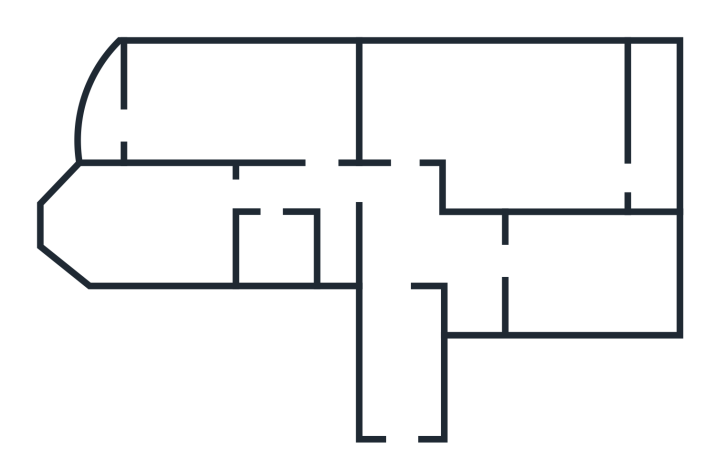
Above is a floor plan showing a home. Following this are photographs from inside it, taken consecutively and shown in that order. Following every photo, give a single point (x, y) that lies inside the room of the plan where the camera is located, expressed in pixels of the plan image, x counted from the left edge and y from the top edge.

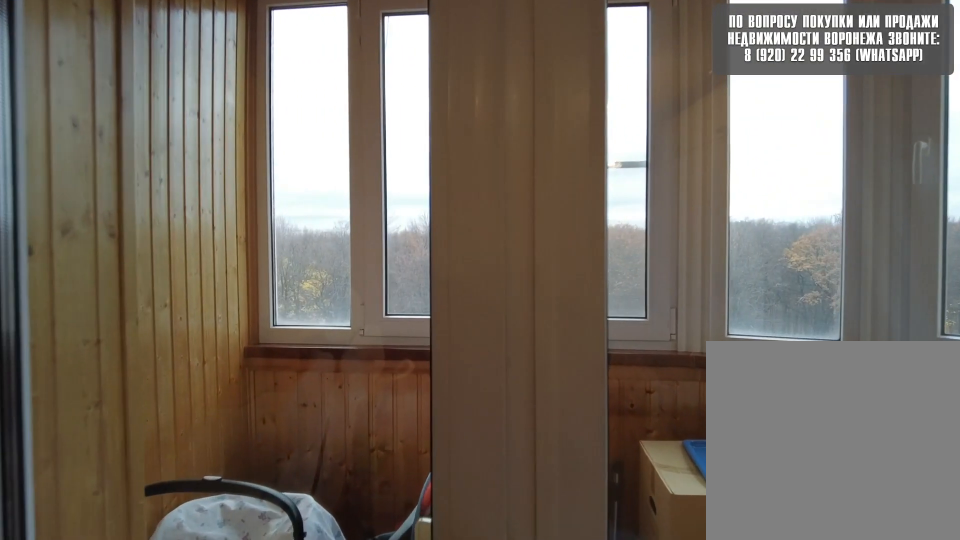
(171, 114)
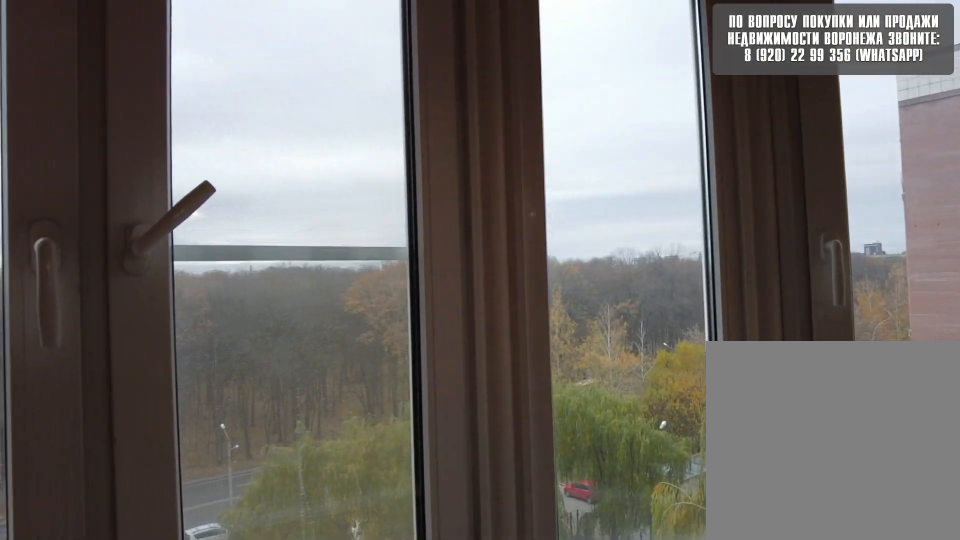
(109, 117)
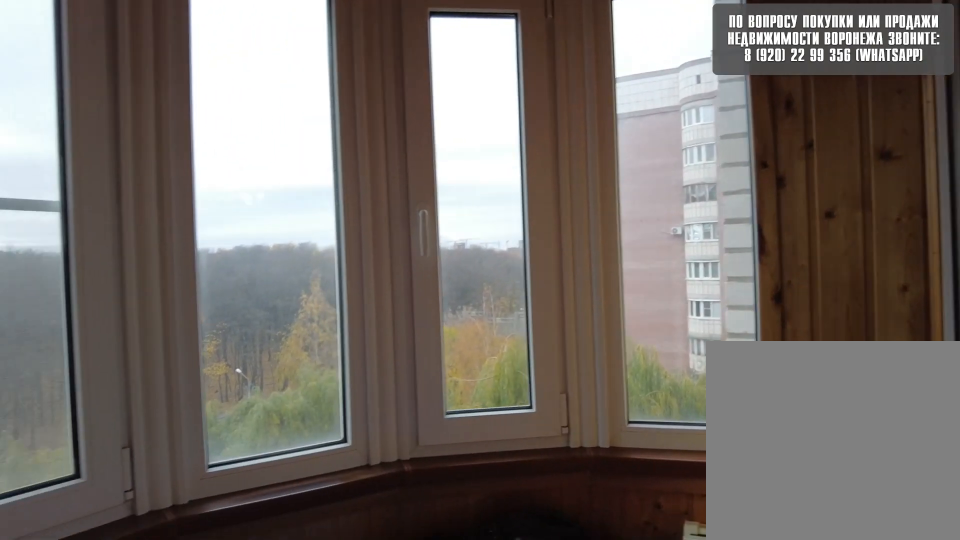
(109, 117)
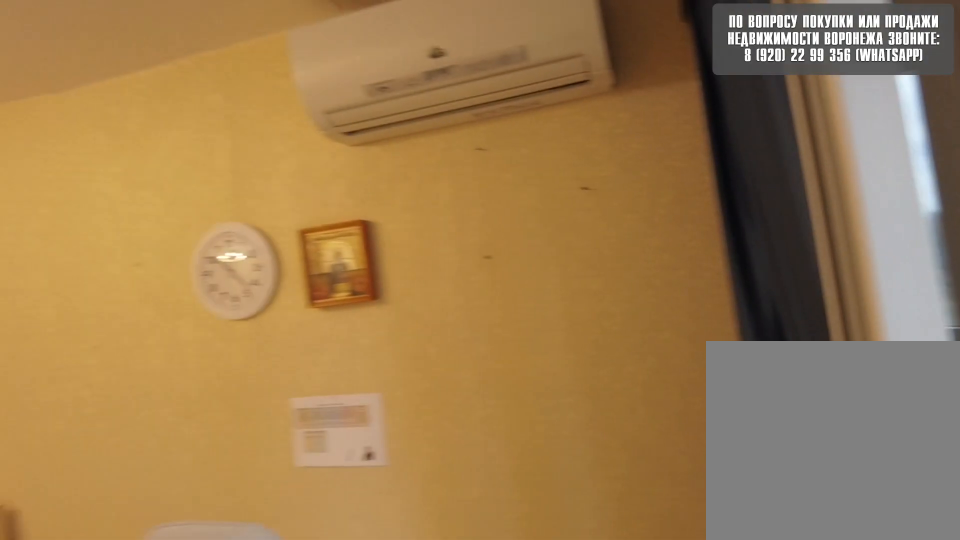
(163, 122)
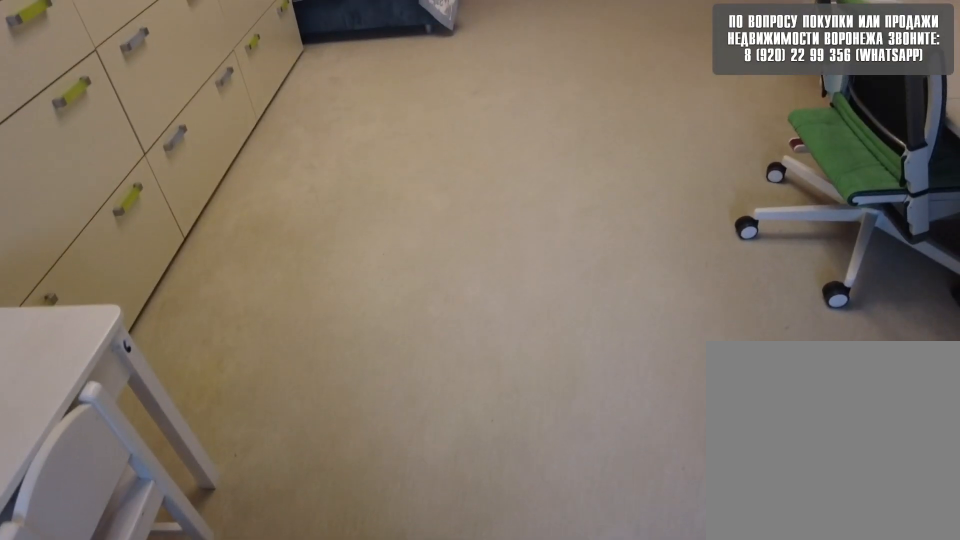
(163, 122)
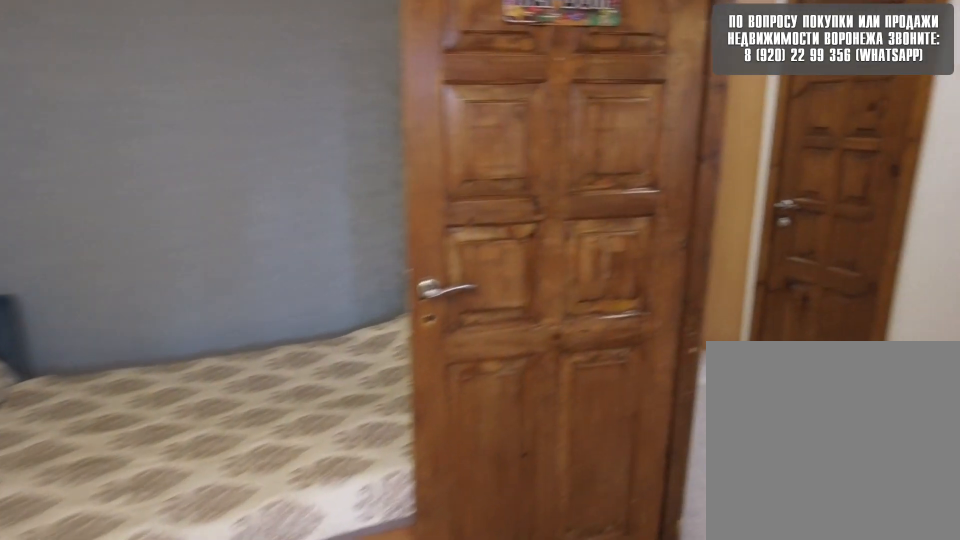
(267, 137)
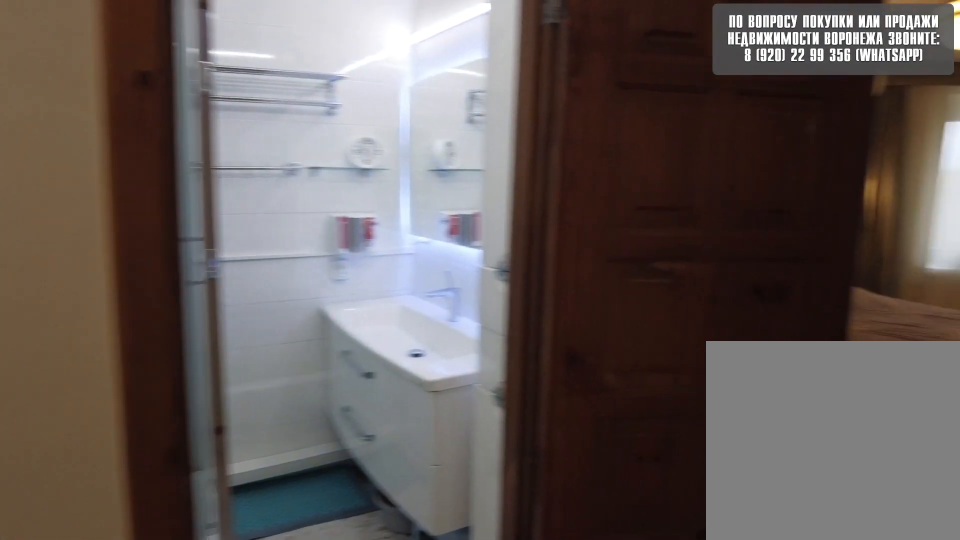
(336, 175)
